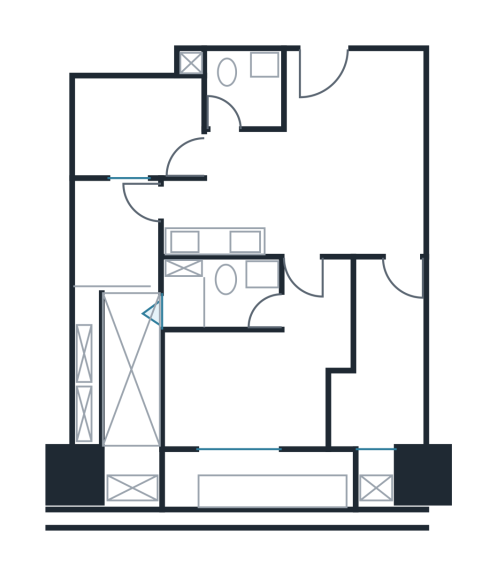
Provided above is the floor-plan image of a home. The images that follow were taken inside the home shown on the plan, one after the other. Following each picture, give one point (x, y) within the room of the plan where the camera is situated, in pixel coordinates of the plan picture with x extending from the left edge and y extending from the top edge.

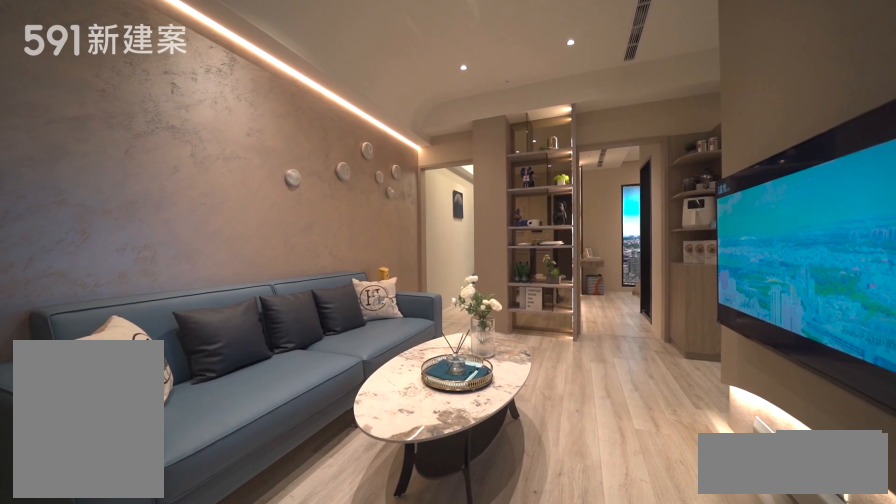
(354, 137)
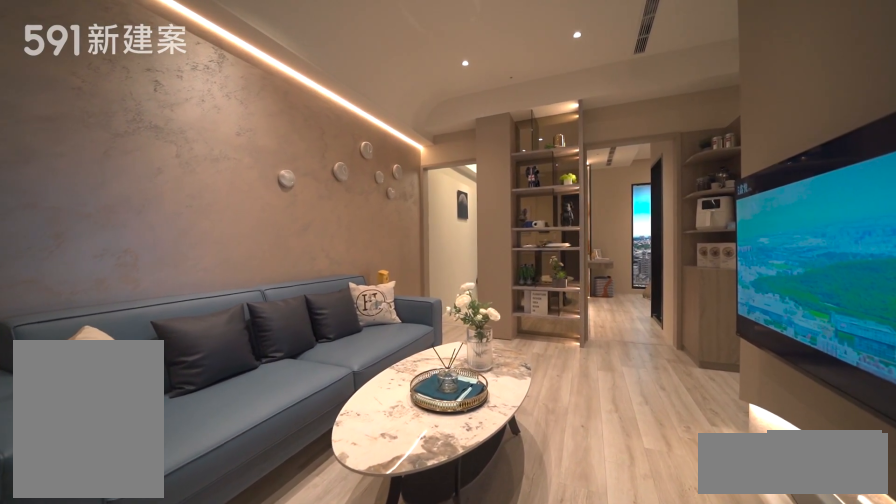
(354, 137)
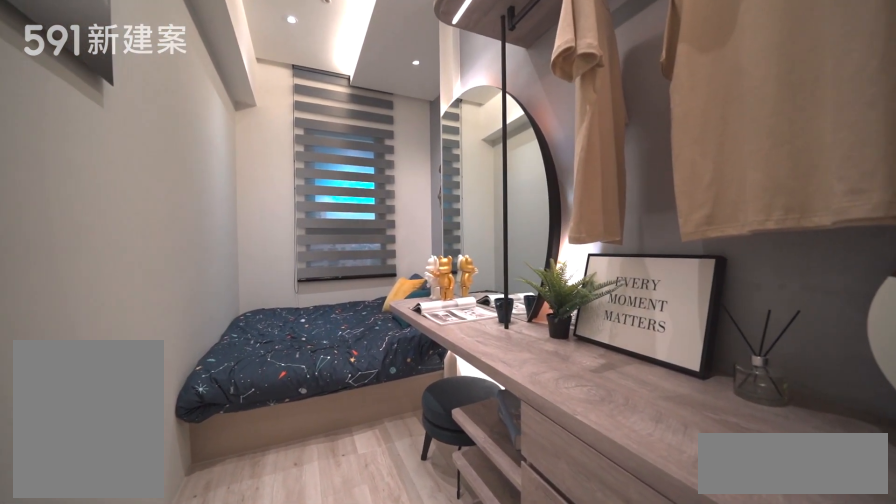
(383, 359)
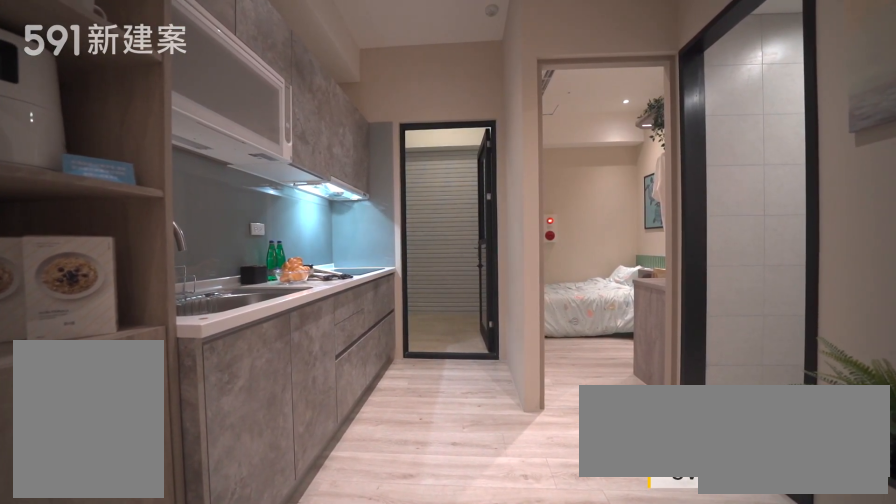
(229, 201)
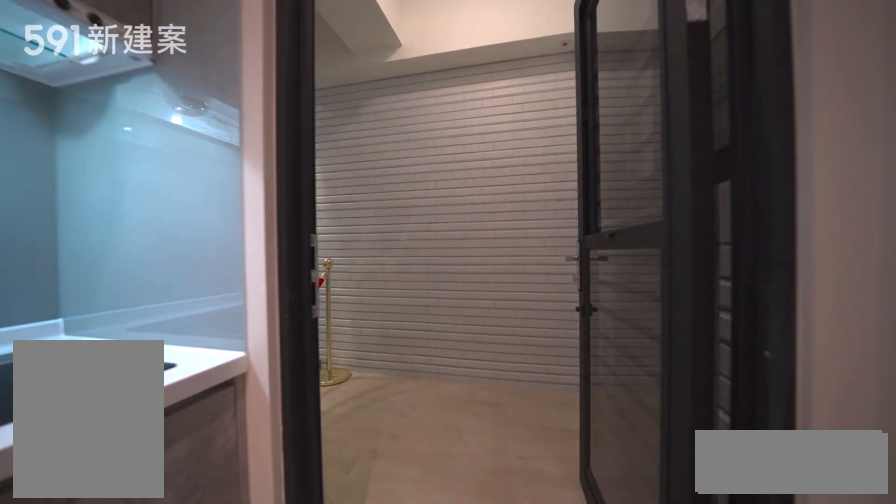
(114, 234)
